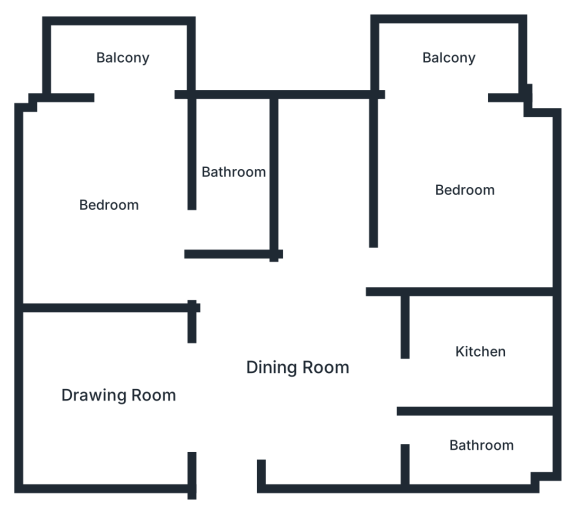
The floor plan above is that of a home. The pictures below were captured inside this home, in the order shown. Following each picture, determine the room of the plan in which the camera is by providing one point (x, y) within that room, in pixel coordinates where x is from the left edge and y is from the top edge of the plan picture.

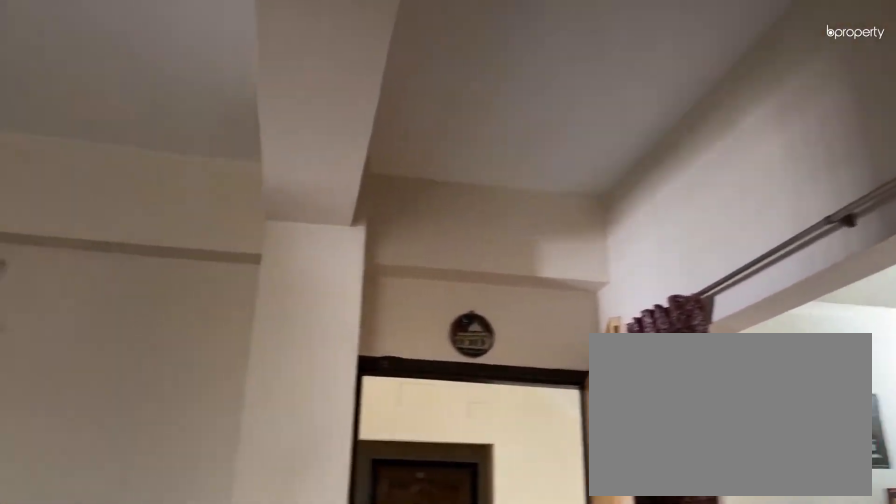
(296, 369)
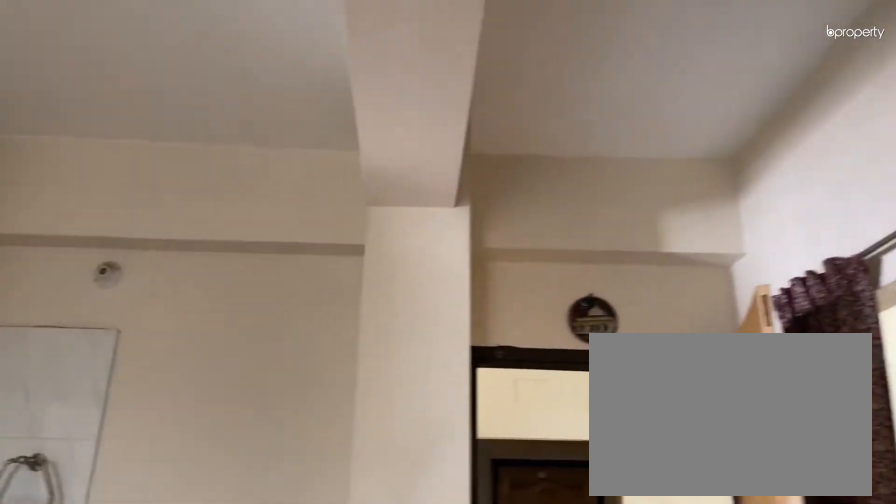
(296, 369)
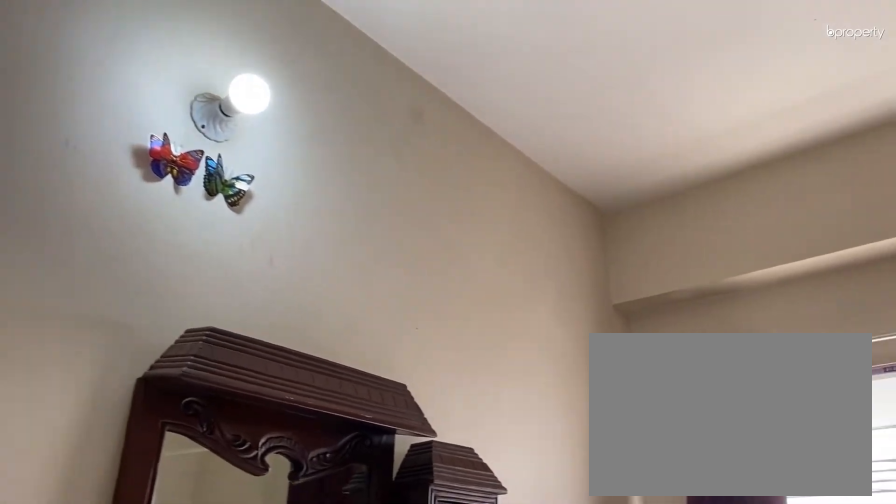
(463, 190)
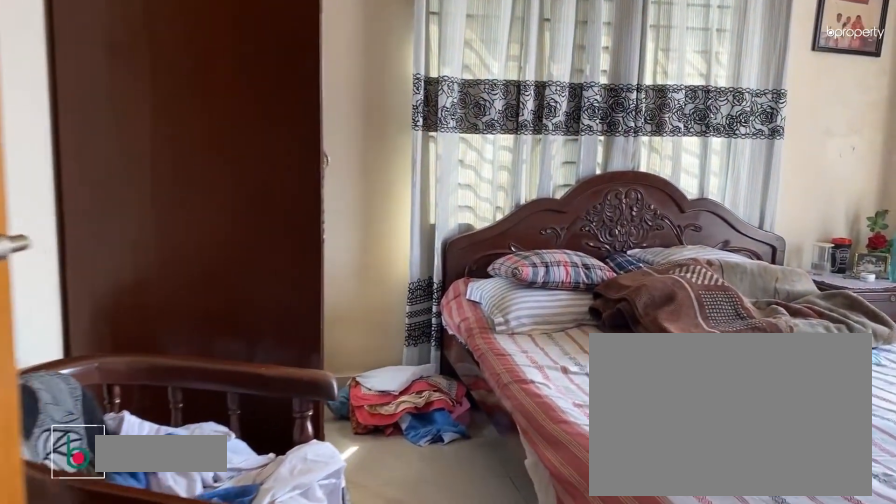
(108, 204)
